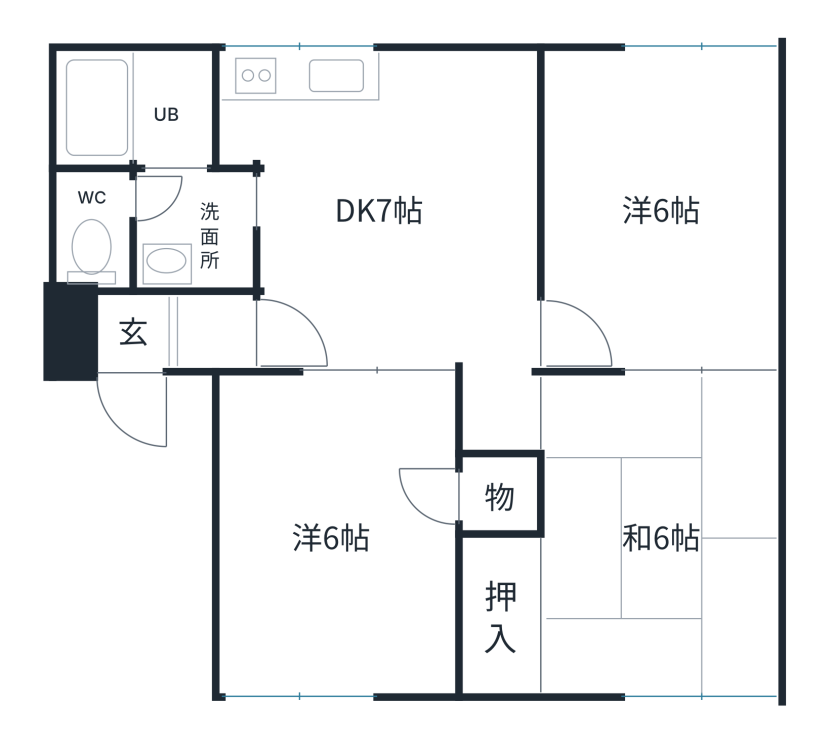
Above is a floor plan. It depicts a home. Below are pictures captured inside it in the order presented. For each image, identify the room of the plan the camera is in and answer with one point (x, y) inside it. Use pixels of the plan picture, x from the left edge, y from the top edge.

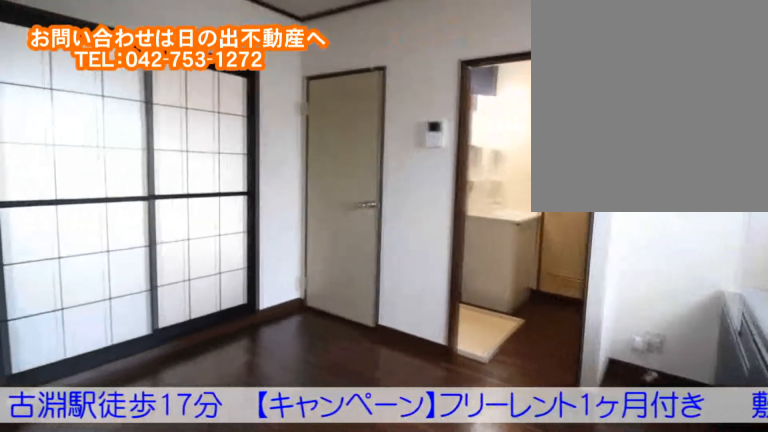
(377, 228)
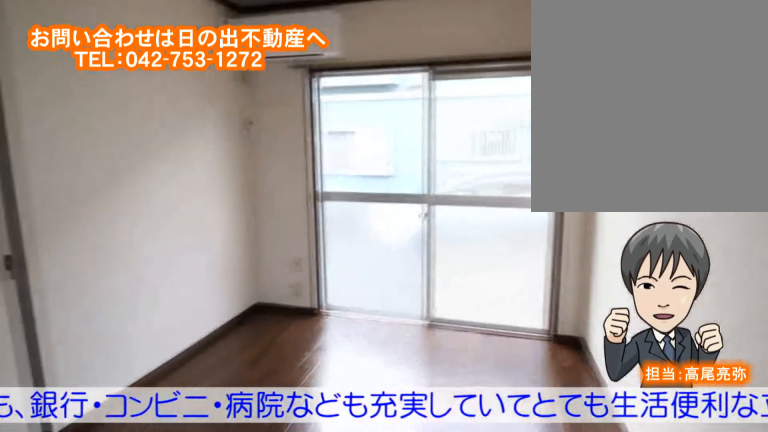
(337, 538)
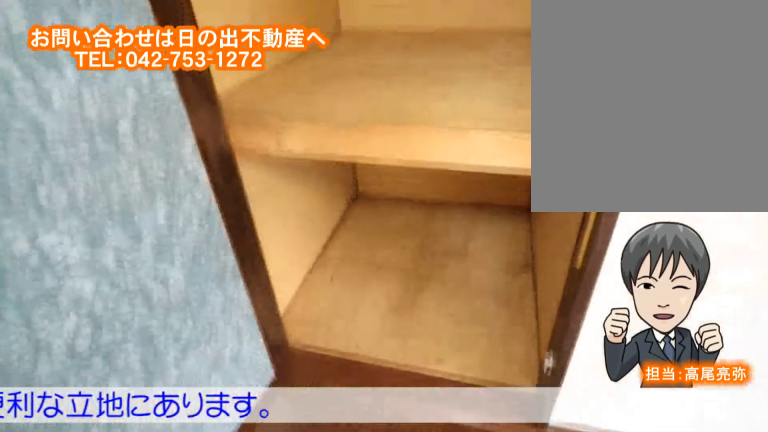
(337, 538)
